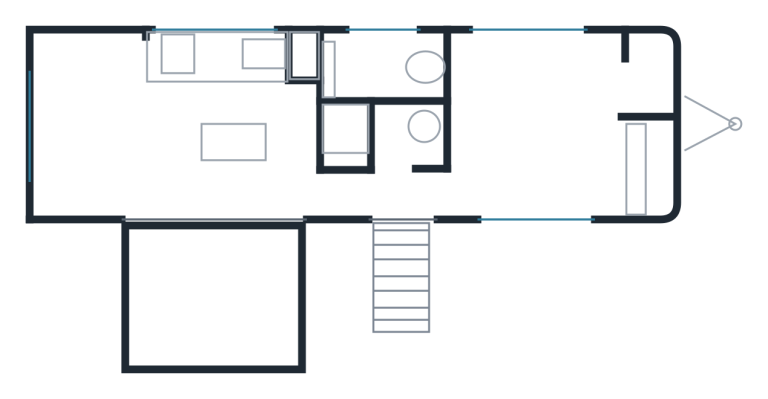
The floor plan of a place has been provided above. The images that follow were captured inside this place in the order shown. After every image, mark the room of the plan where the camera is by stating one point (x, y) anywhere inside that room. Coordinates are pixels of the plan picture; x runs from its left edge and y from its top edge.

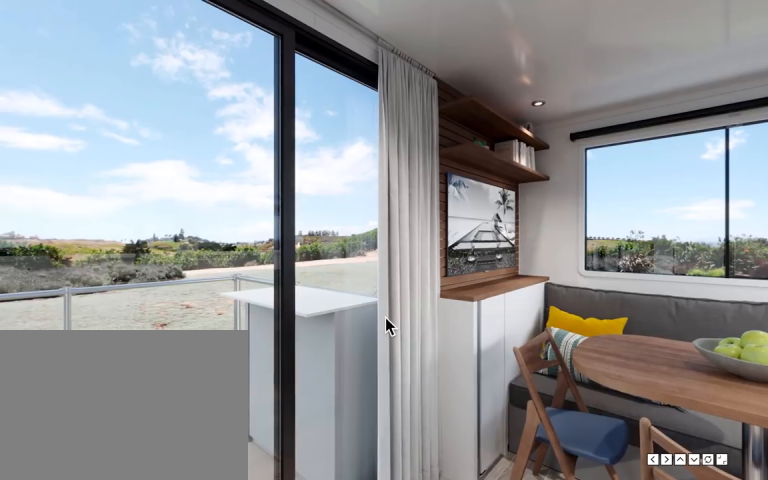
(232, 132)
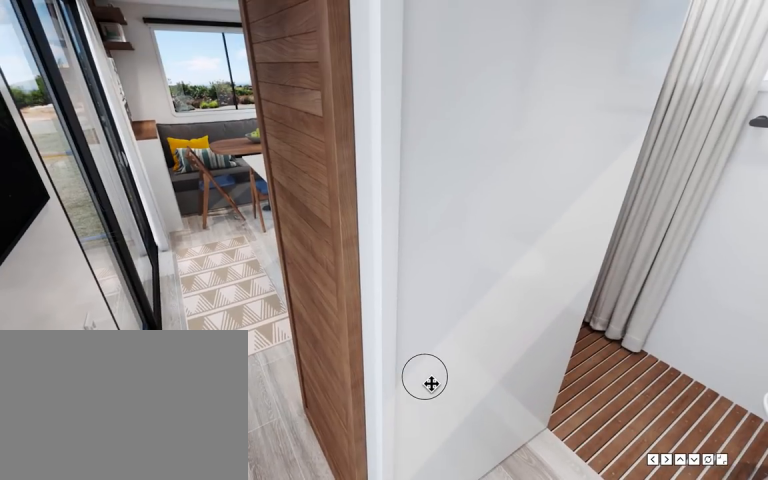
(386, 195)
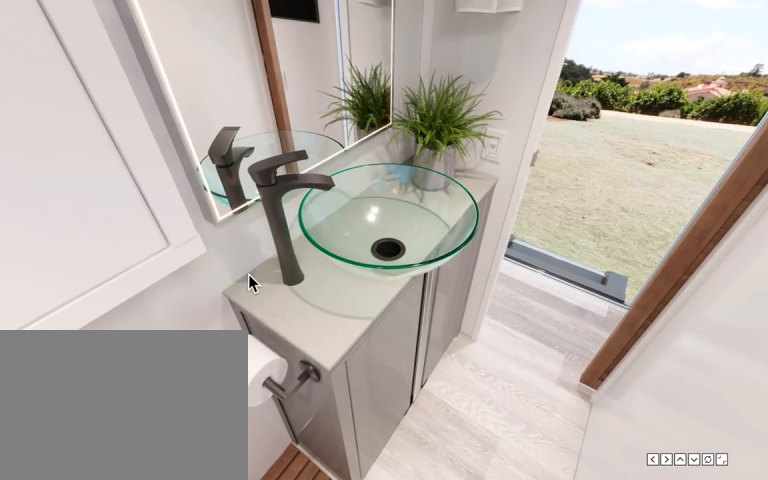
(390, 109)
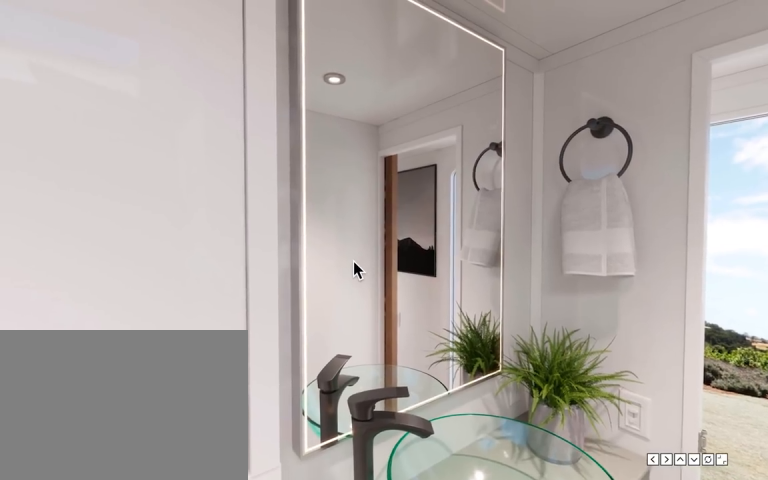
(386, 133)
